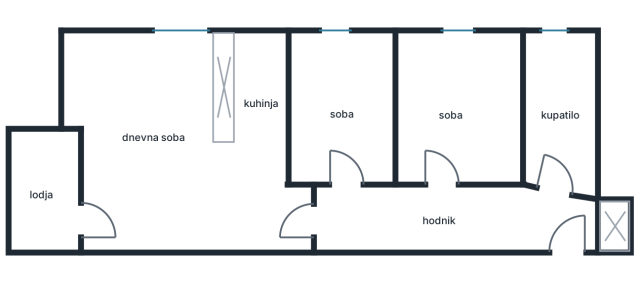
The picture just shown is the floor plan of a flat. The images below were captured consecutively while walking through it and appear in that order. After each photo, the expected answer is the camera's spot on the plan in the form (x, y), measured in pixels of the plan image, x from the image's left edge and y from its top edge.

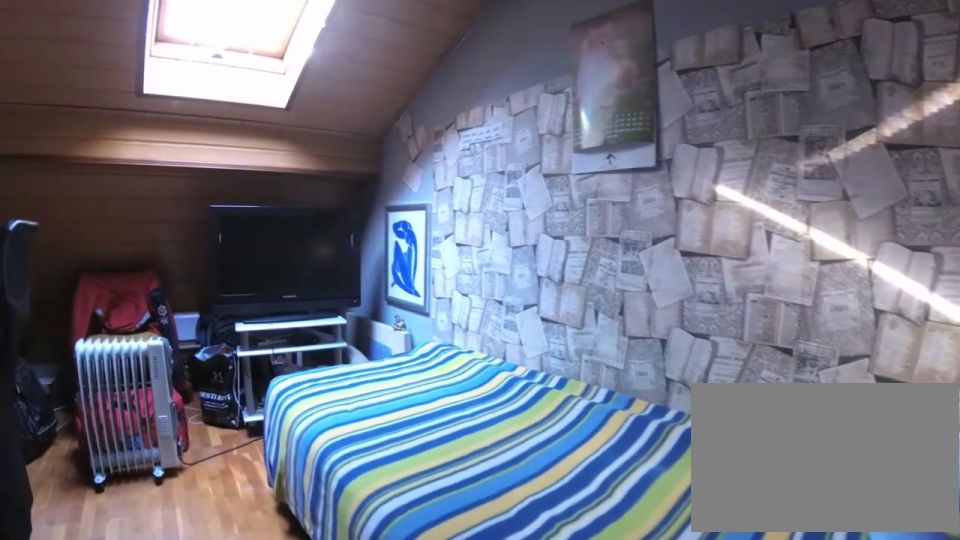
(344, 183)
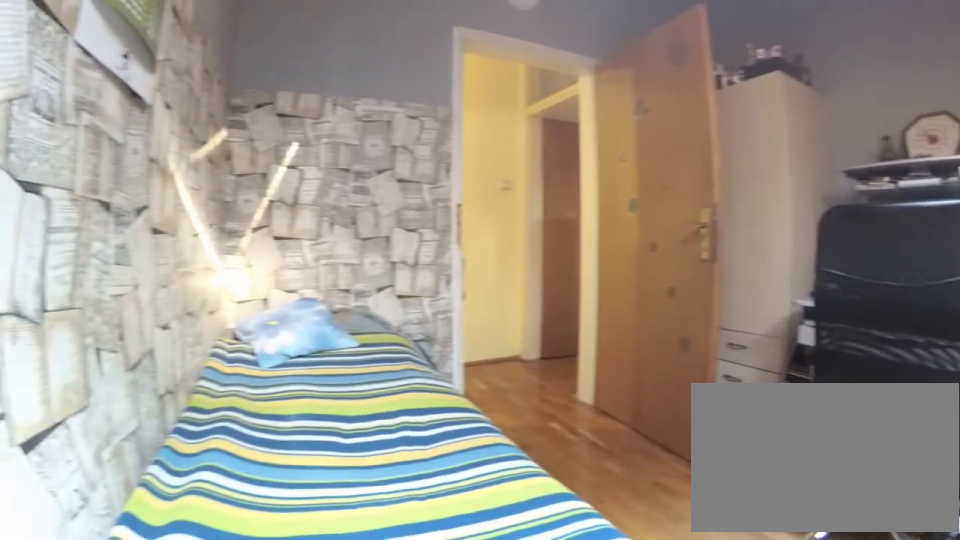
(376, 65)
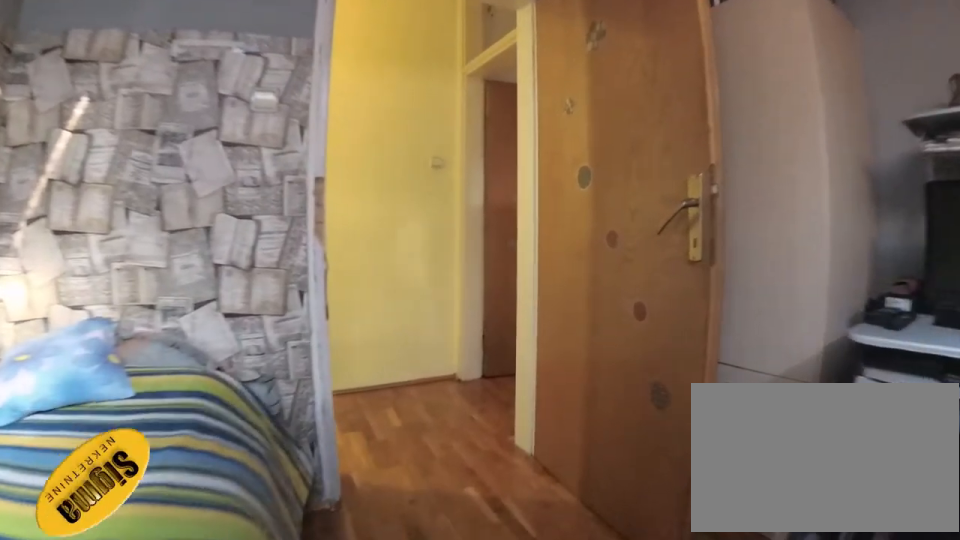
(352, 93)
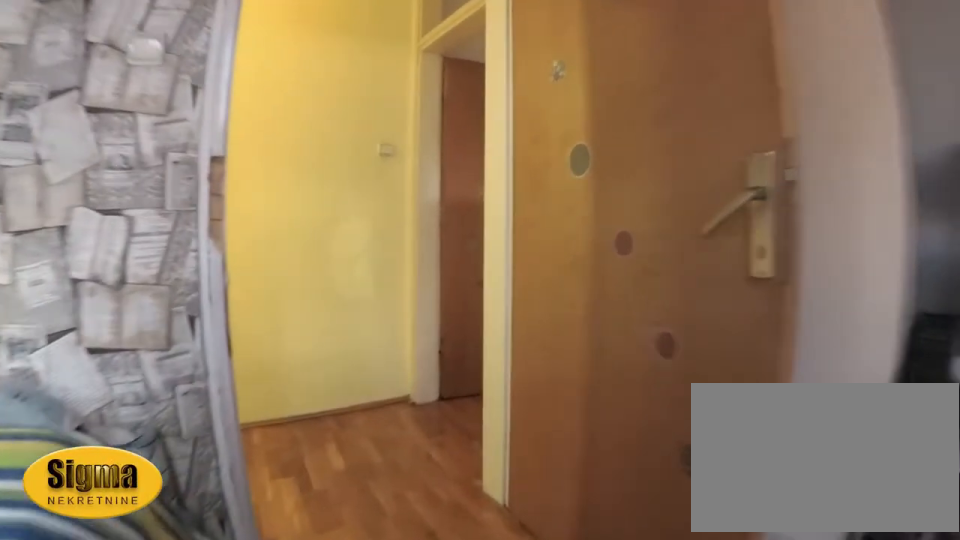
(349, 110)
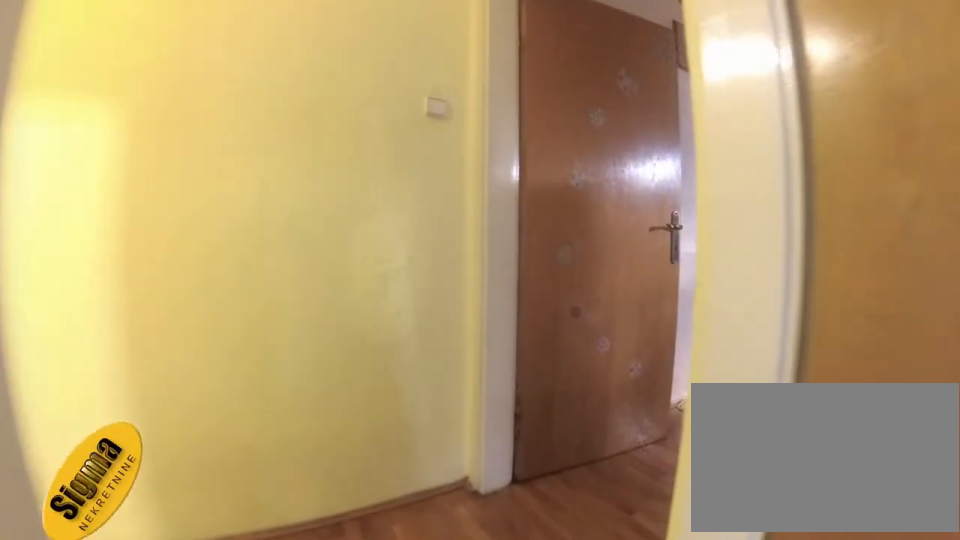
(343, 157)
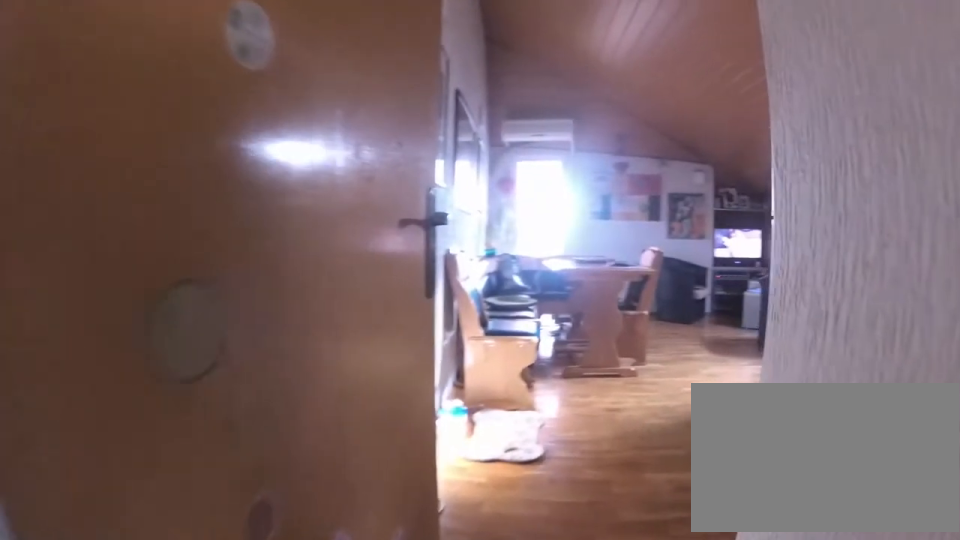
(342, 213)
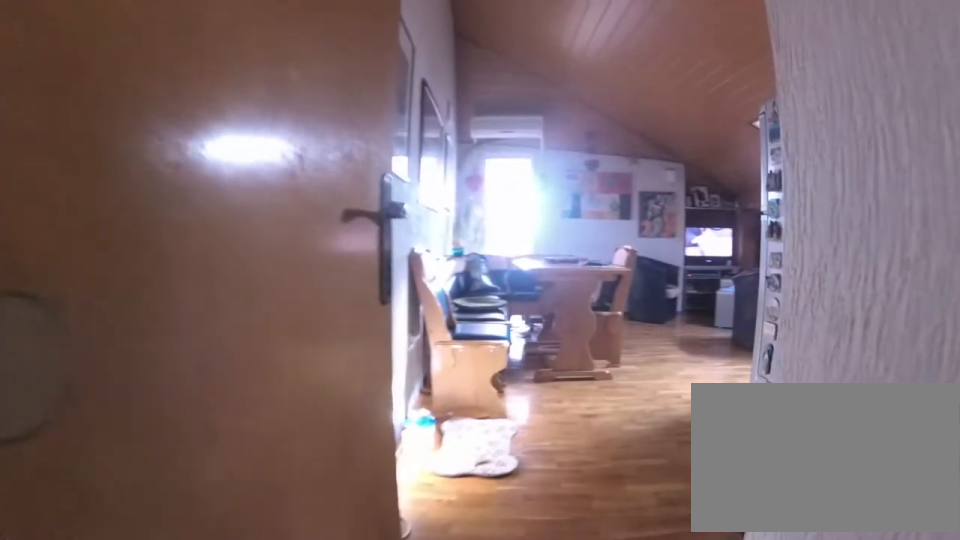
(339, 219)
